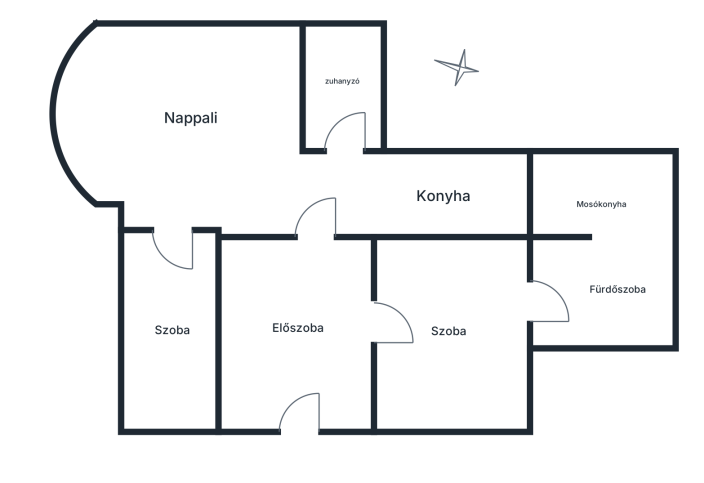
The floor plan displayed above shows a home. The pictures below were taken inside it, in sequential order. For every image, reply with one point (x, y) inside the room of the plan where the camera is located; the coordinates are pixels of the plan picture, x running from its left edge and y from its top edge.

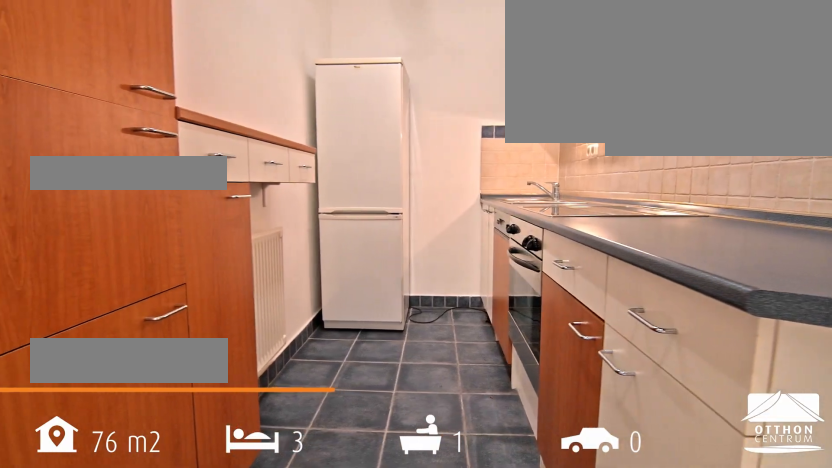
(449, 195)
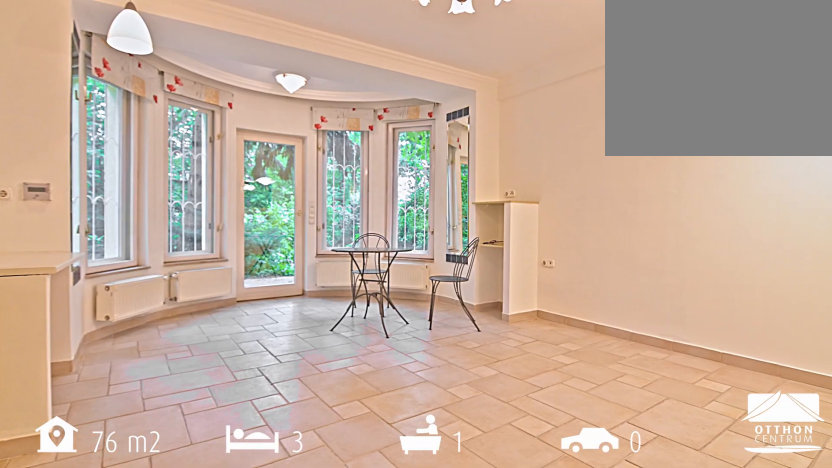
(199, 125)
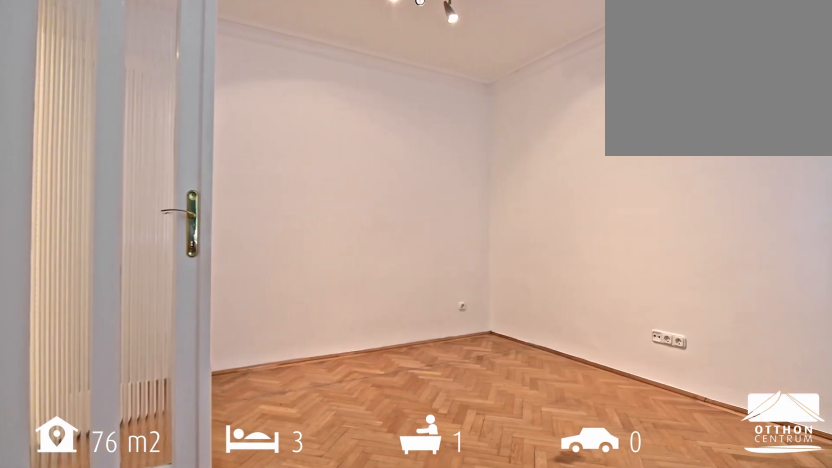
(456, 333)
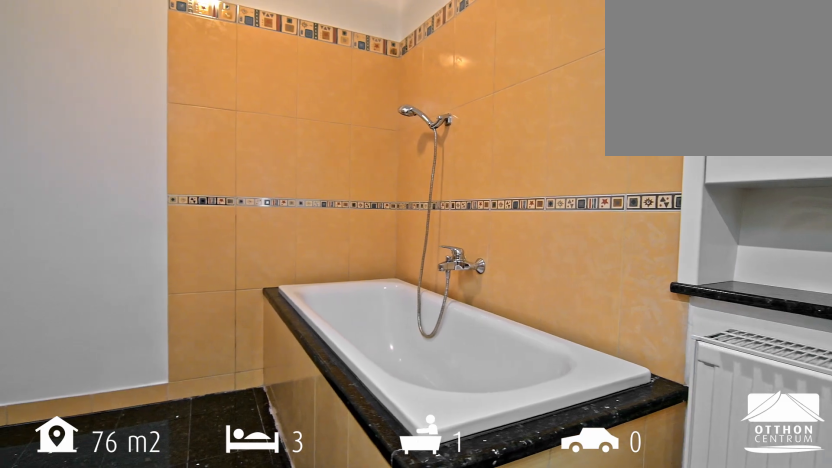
(609, 293)
